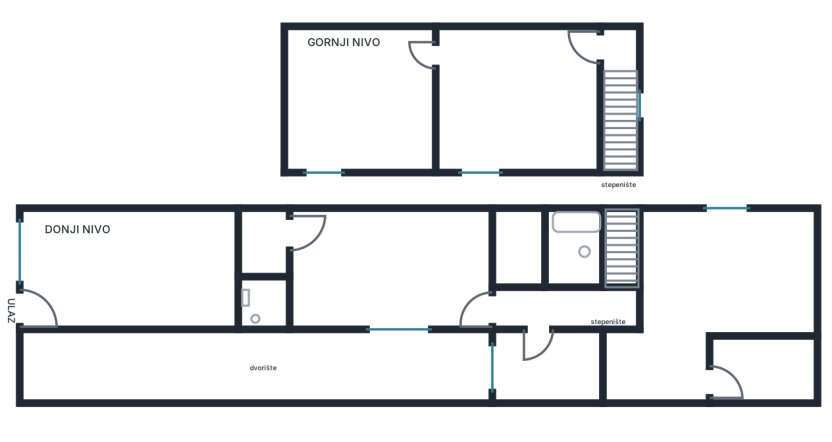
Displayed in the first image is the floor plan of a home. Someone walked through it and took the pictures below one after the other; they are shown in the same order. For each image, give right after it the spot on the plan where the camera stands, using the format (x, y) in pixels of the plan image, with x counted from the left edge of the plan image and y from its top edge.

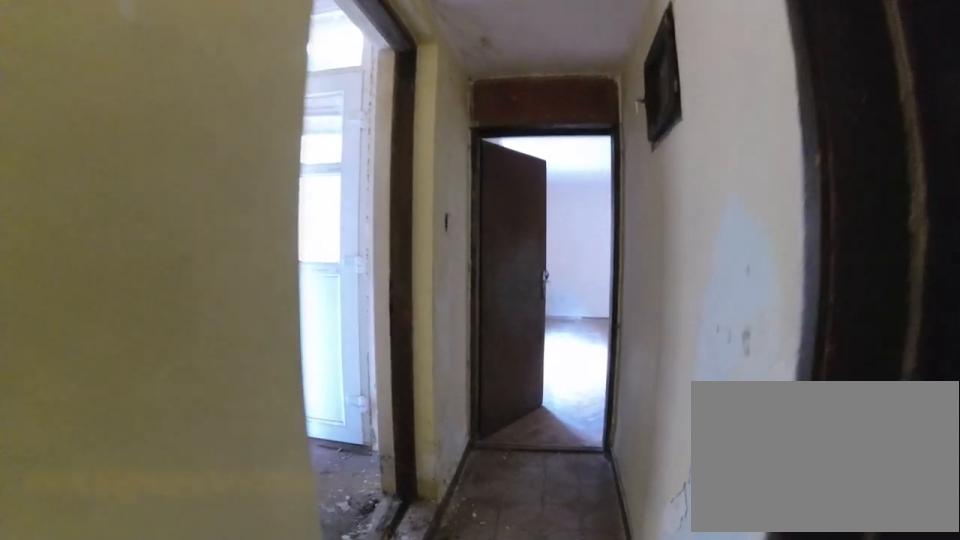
(618, 299)
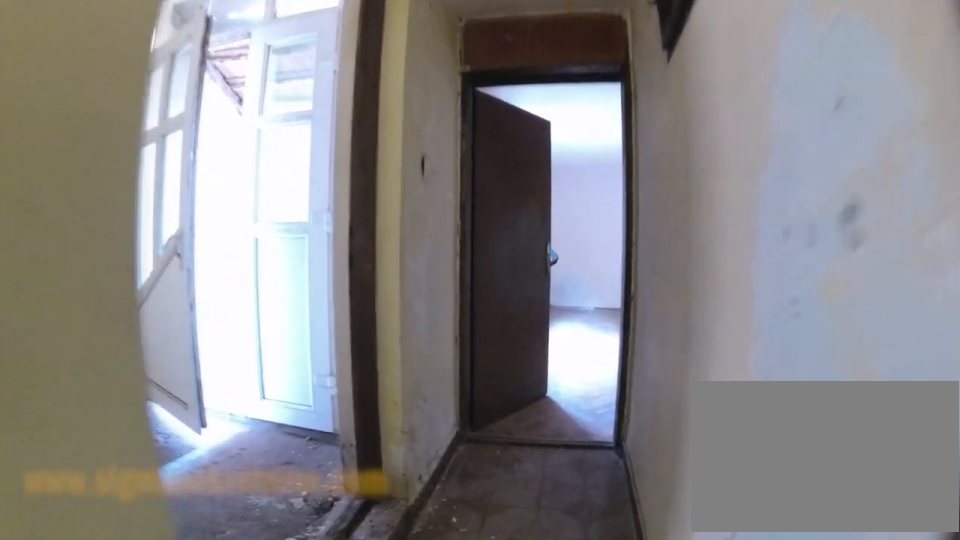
(606, 299)
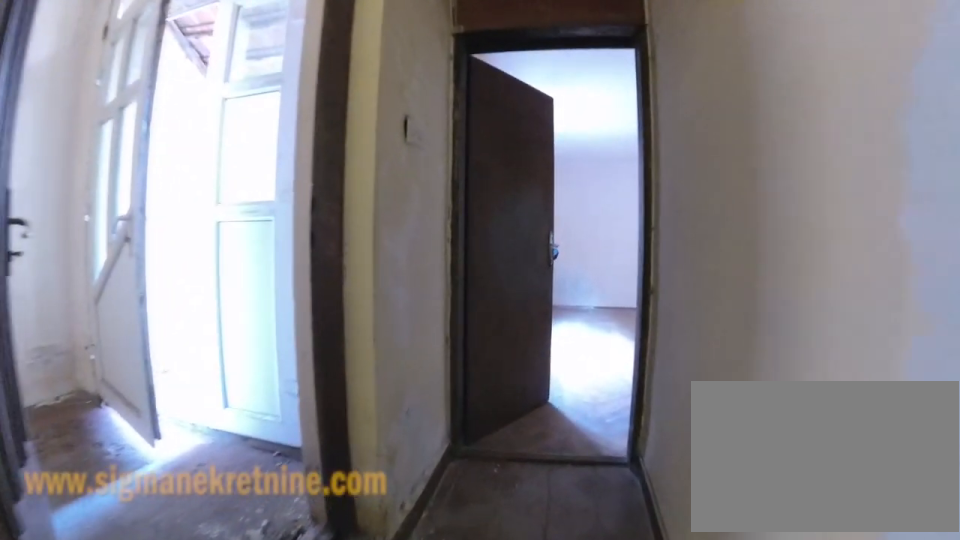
(599, 299)
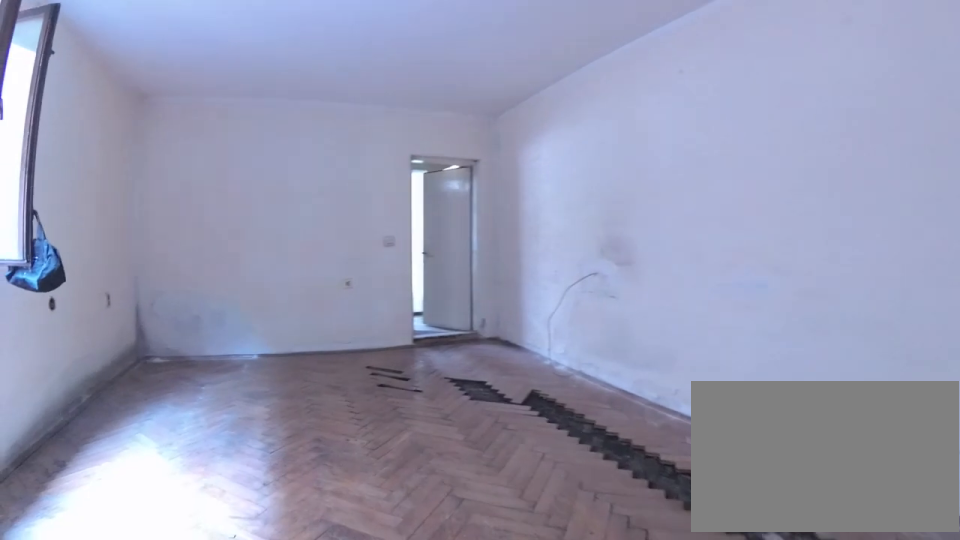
(490, 293)
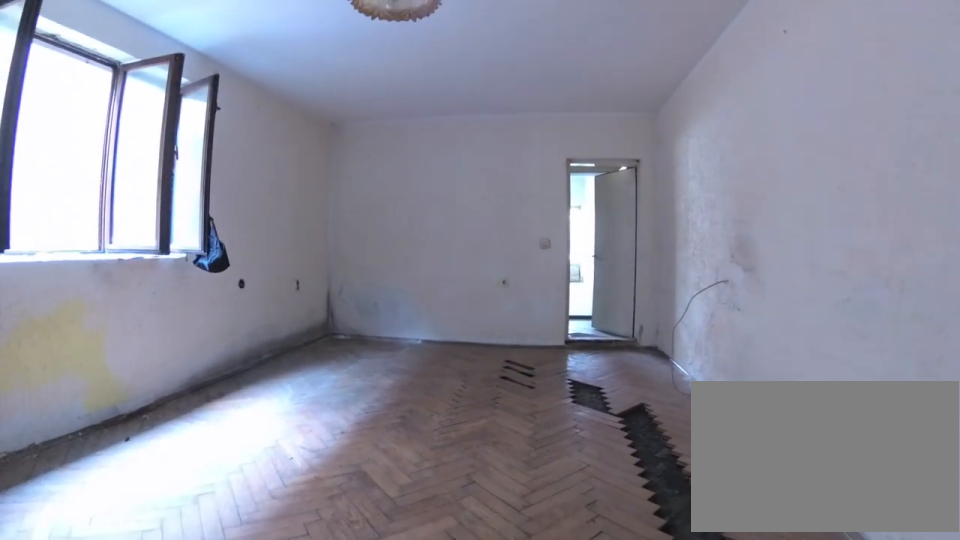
(485, 244)
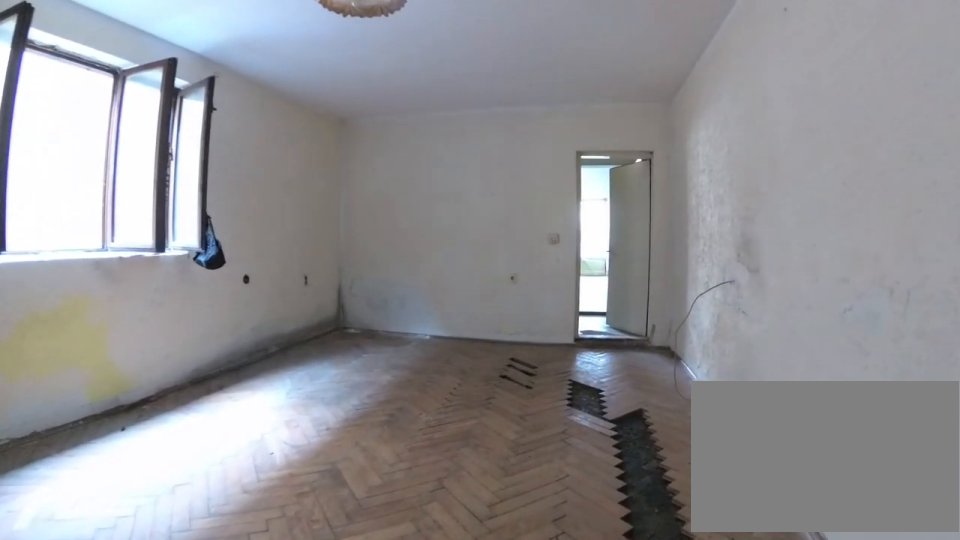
(454, 235)
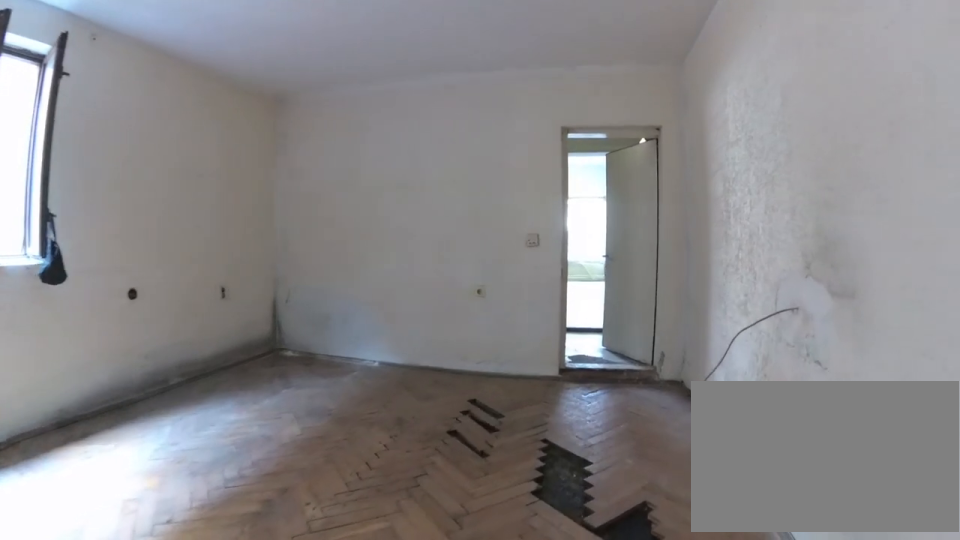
(423, 234)
